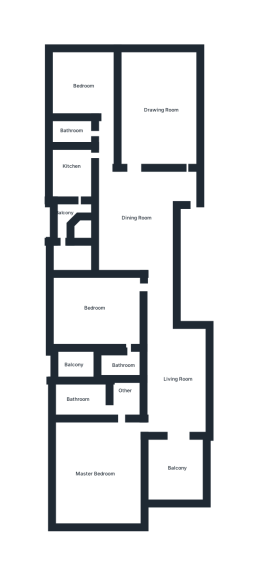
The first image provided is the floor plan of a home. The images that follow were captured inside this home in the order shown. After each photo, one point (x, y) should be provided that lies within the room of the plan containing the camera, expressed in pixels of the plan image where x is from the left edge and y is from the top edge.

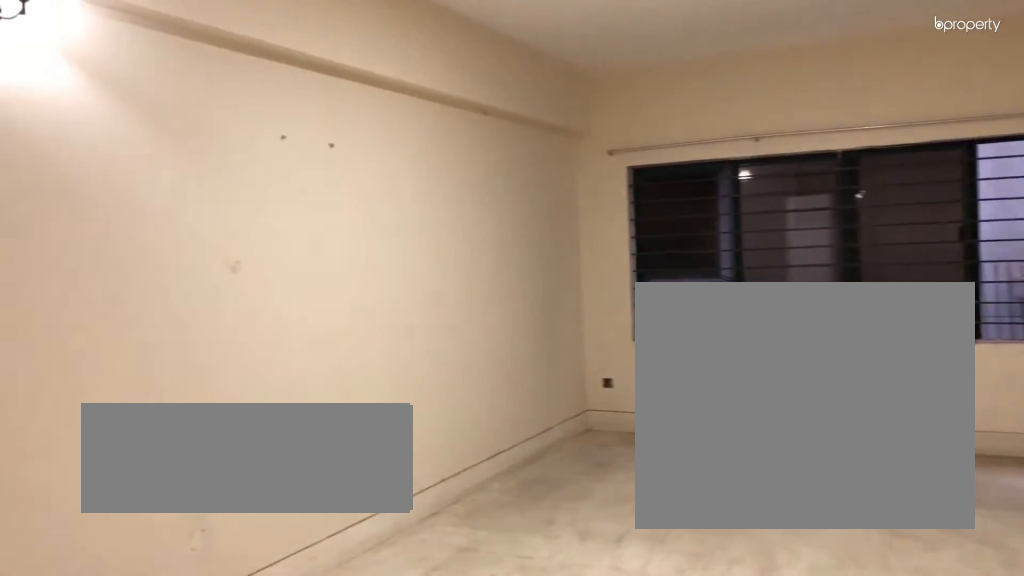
(152, 111)
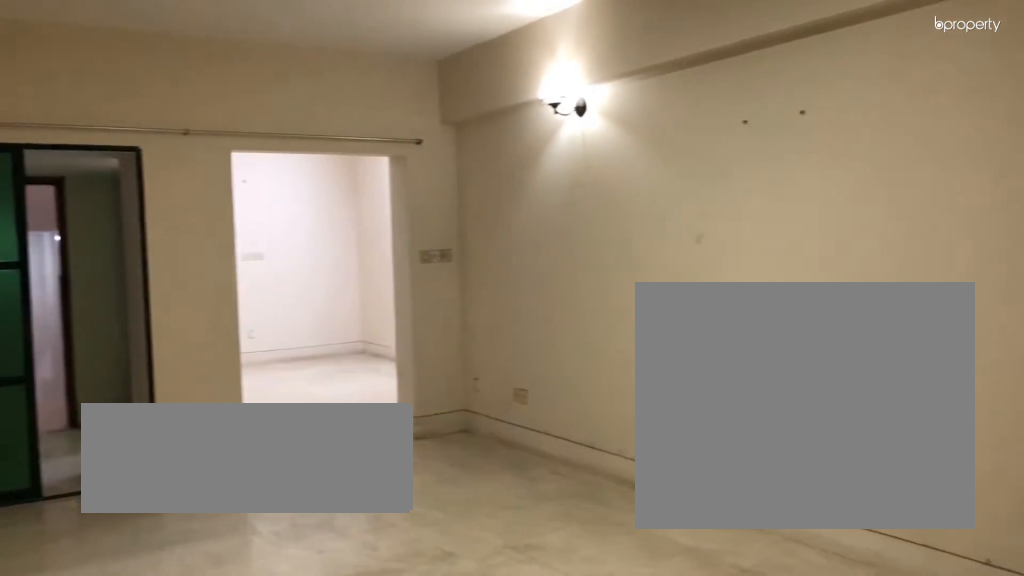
(152, 111)
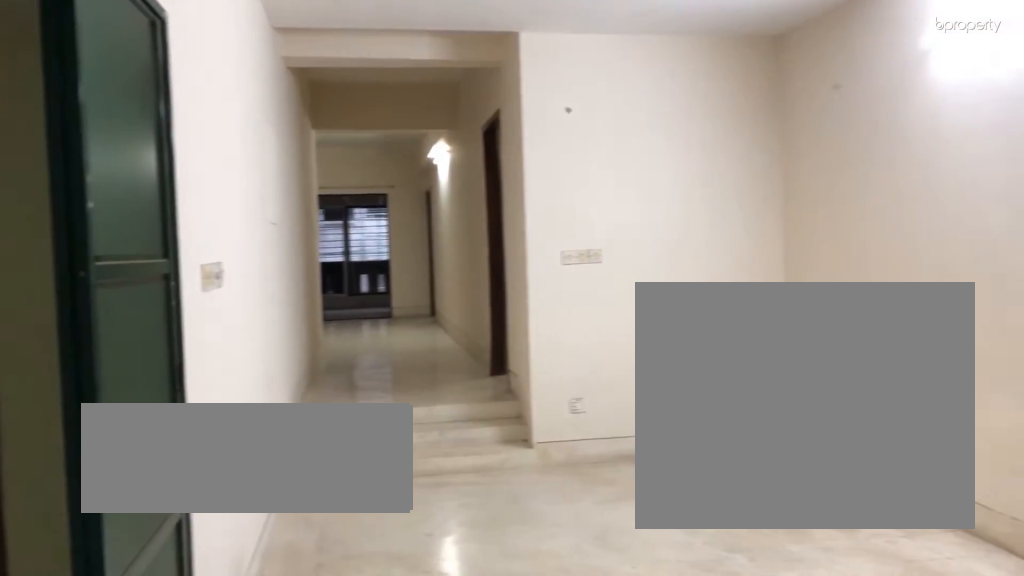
(136, 212)
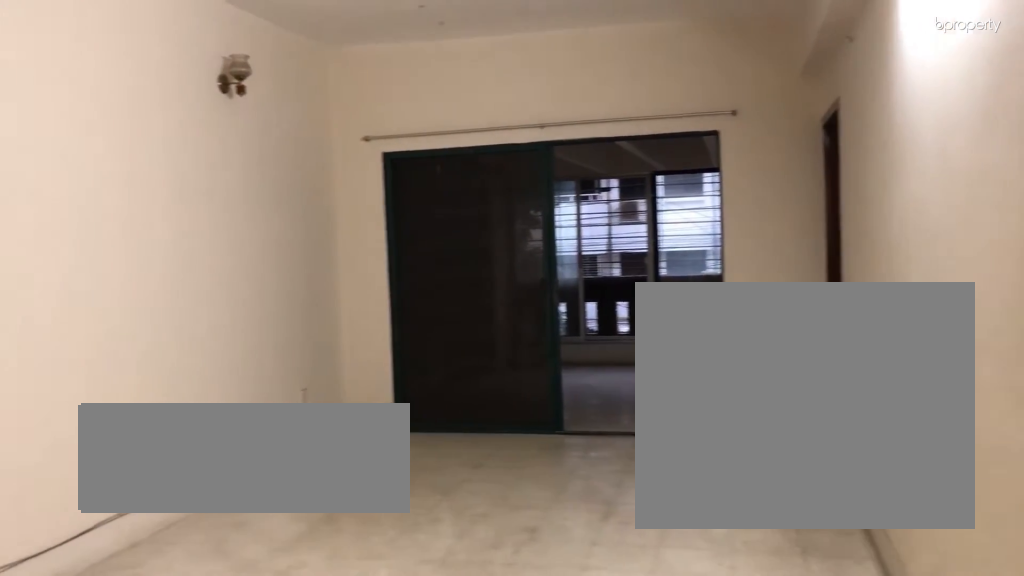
(179, 380)
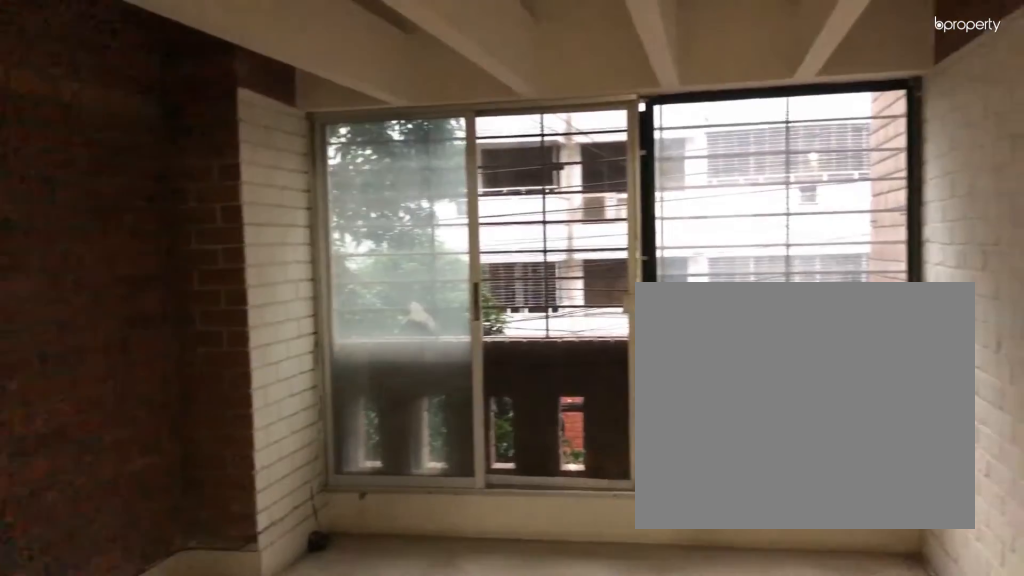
(175, 468)
